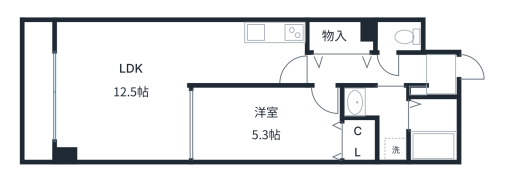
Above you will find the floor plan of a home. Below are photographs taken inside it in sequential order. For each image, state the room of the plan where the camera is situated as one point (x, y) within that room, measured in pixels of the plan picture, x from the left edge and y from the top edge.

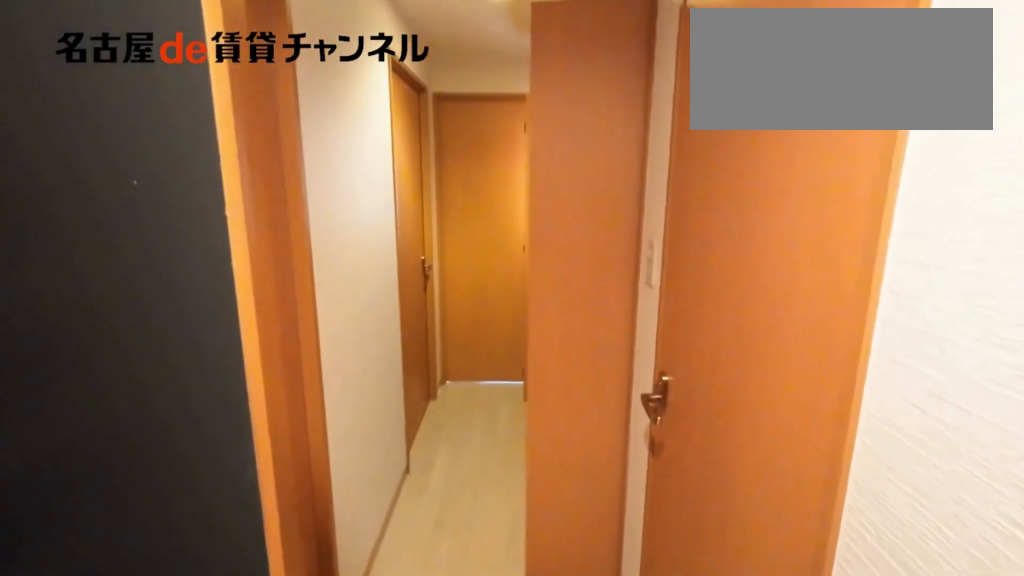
(368, 69)
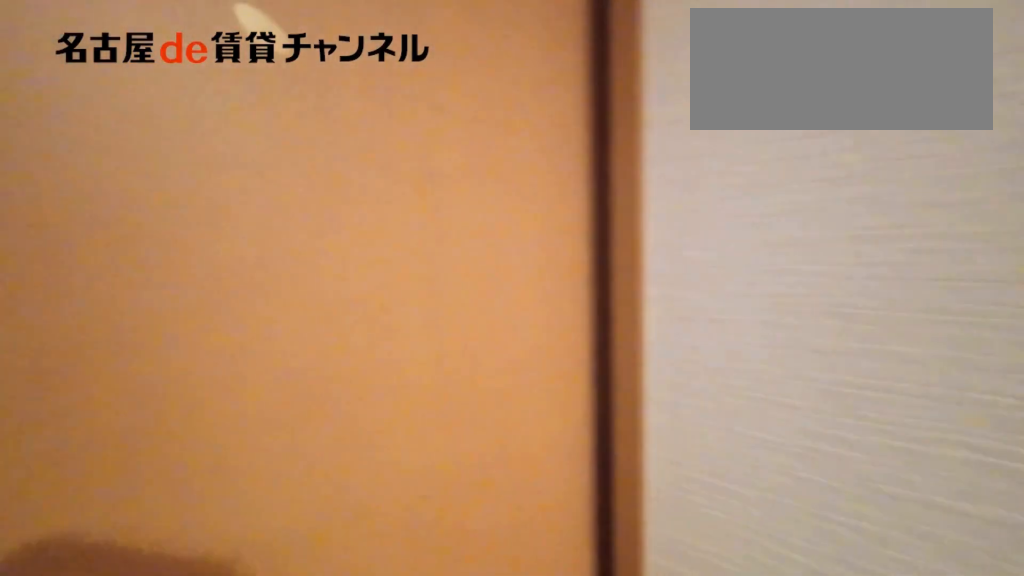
(368, 69)
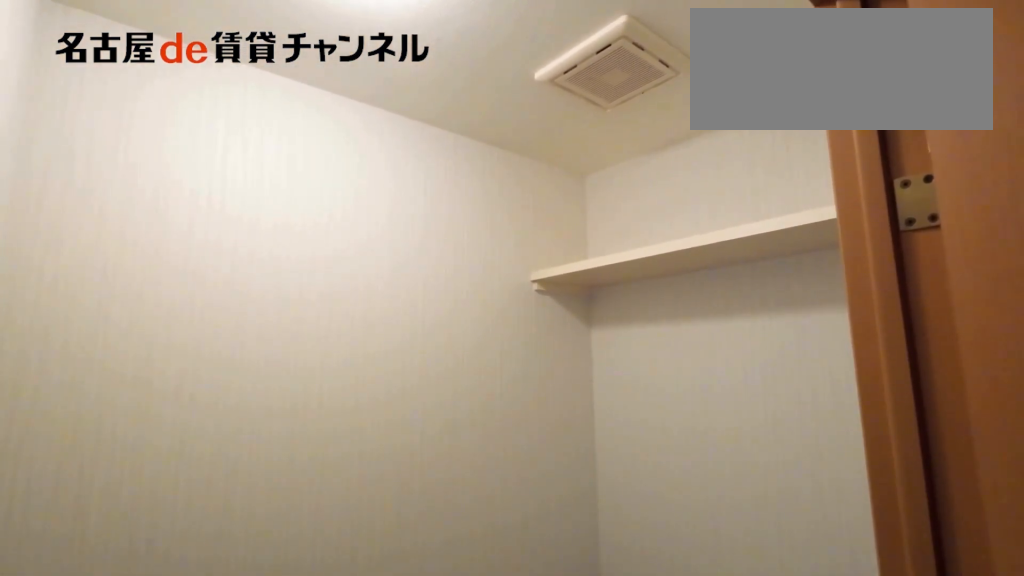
(399, 36)
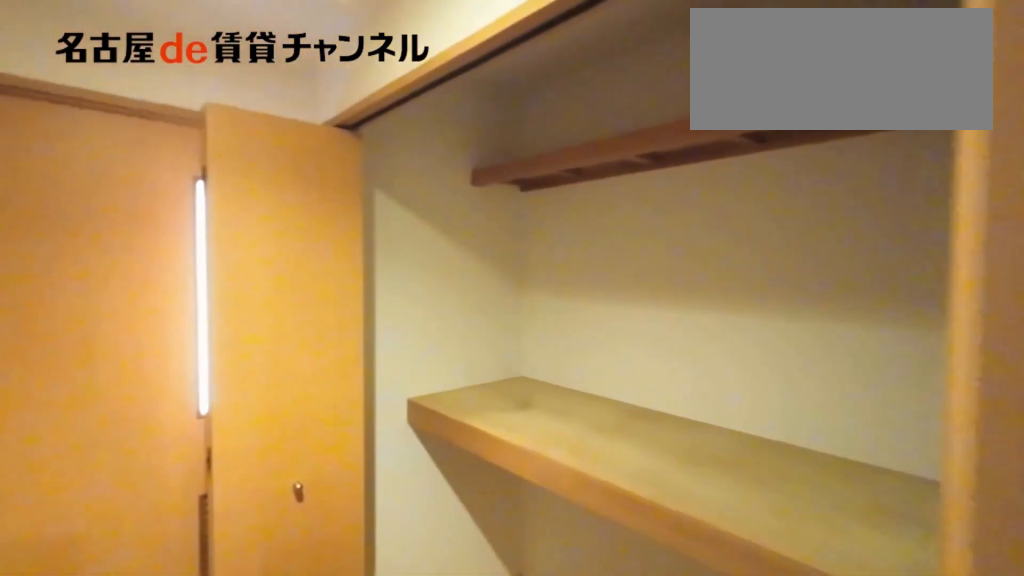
(338, 37)
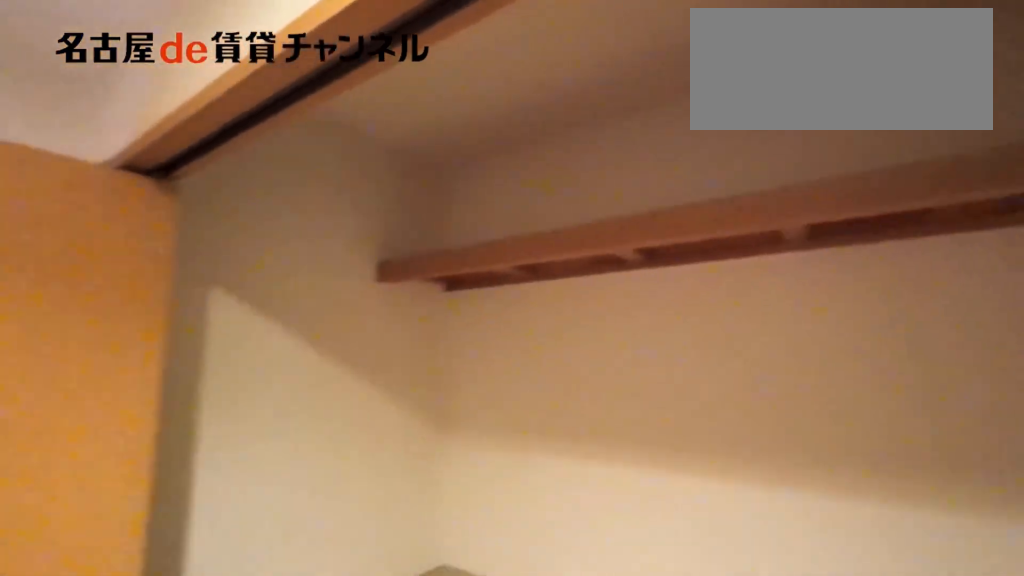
(338, 37)
